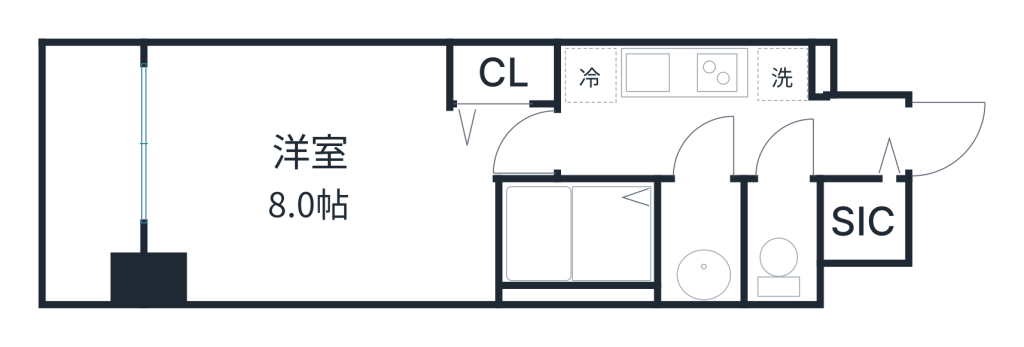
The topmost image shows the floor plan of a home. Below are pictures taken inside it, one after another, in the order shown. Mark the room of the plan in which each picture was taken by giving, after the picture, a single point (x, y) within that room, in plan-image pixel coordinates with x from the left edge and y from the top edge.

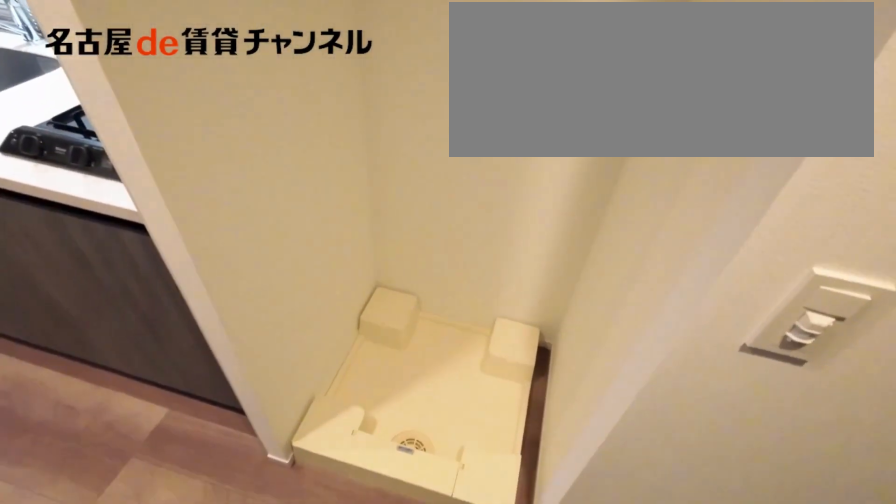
(792, 71)
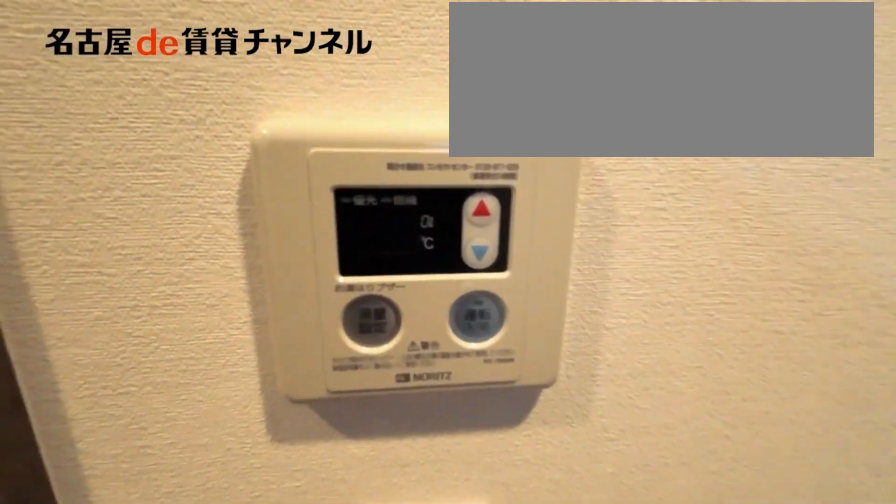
(689, 138)
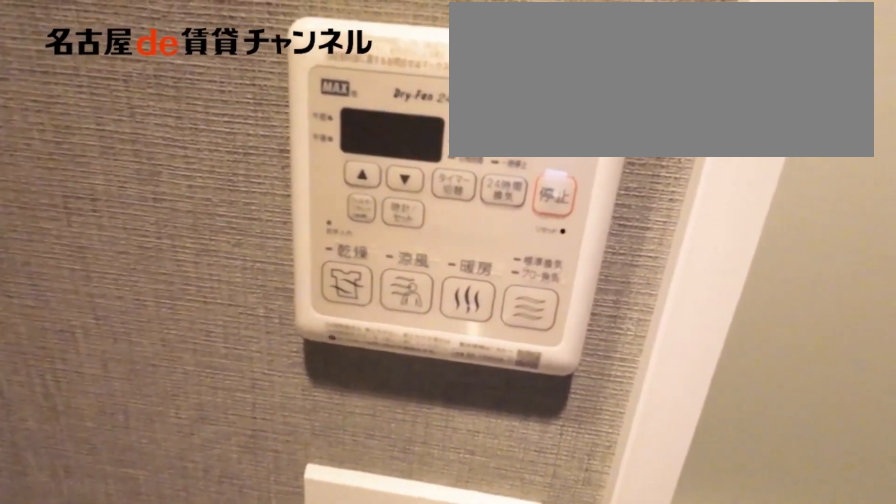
(700, 239)
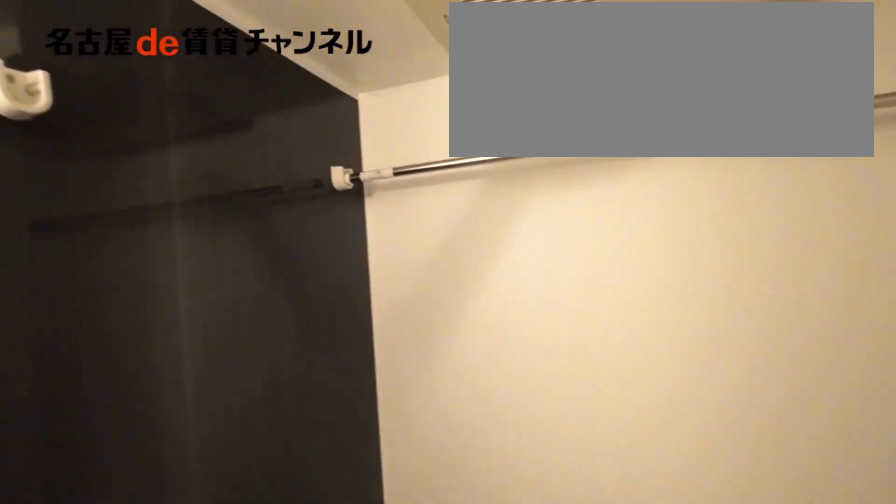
(580, 233)
